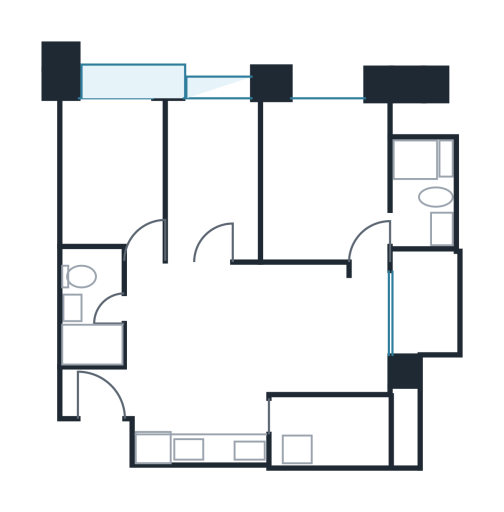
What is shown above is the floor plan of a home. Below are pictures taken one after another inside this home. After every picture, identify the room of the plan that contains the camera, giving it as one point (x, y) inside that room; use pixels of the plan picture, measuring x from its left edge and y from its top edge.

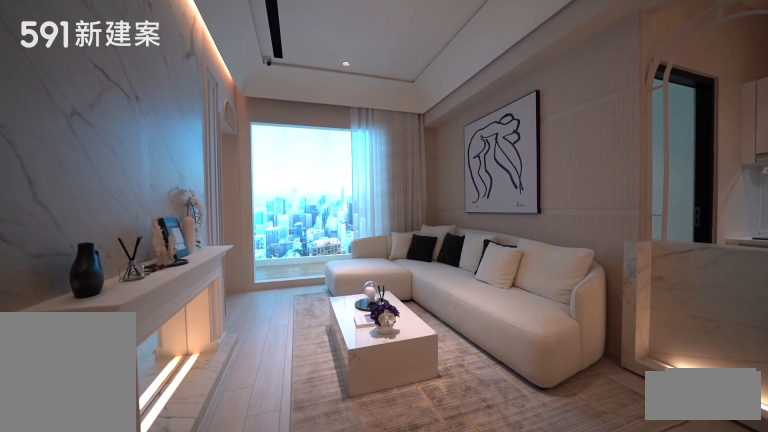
(308, 328)
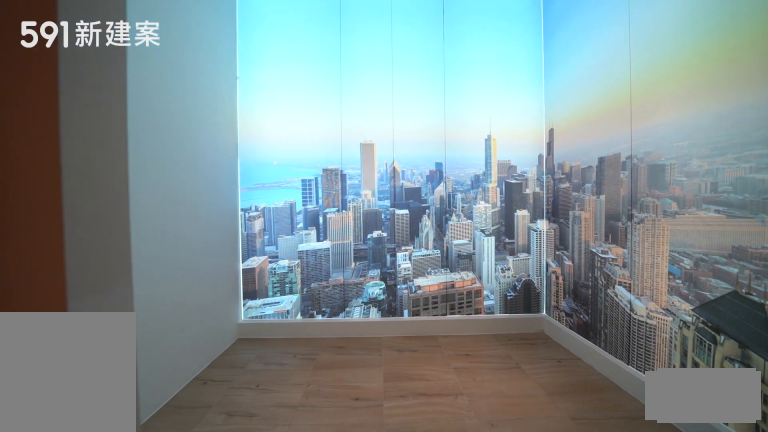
(424, 301)
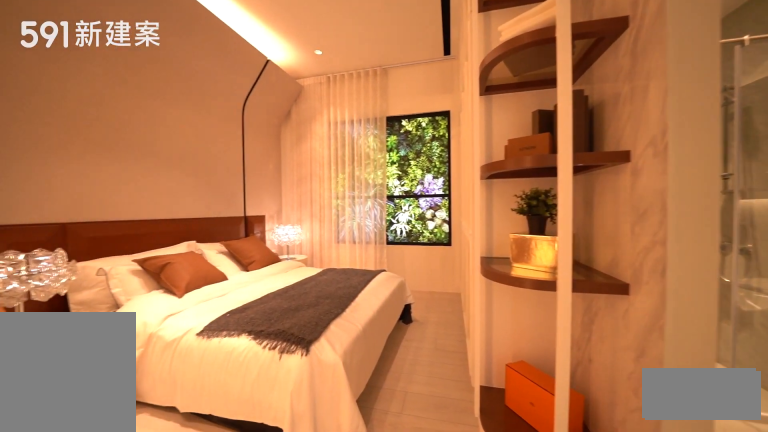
(324, 180)
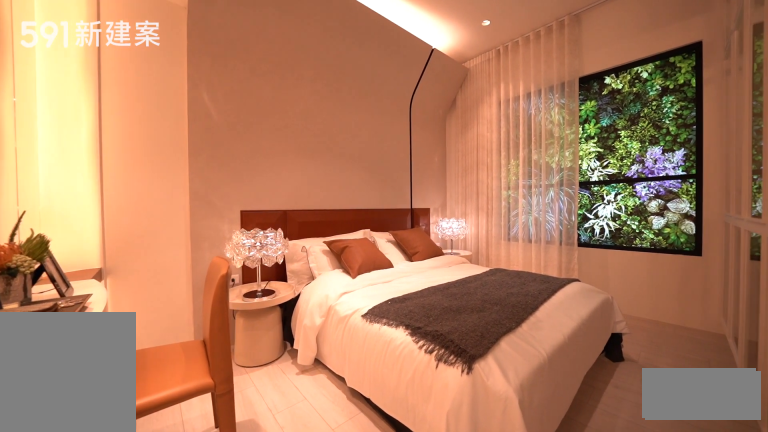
(324, 180)
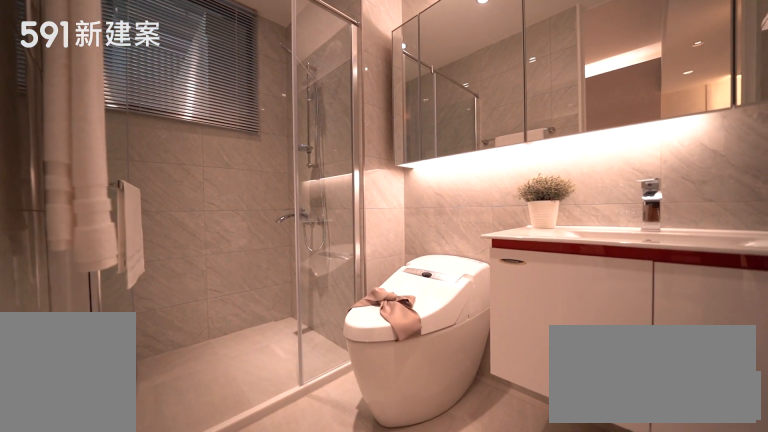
(424, 192)
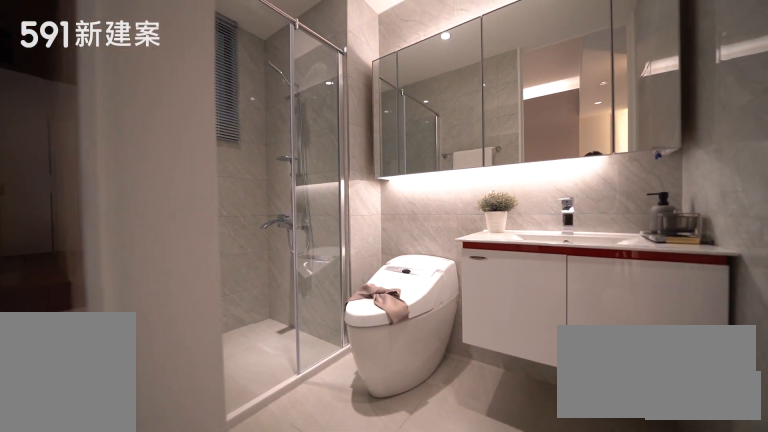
(424, 192)
